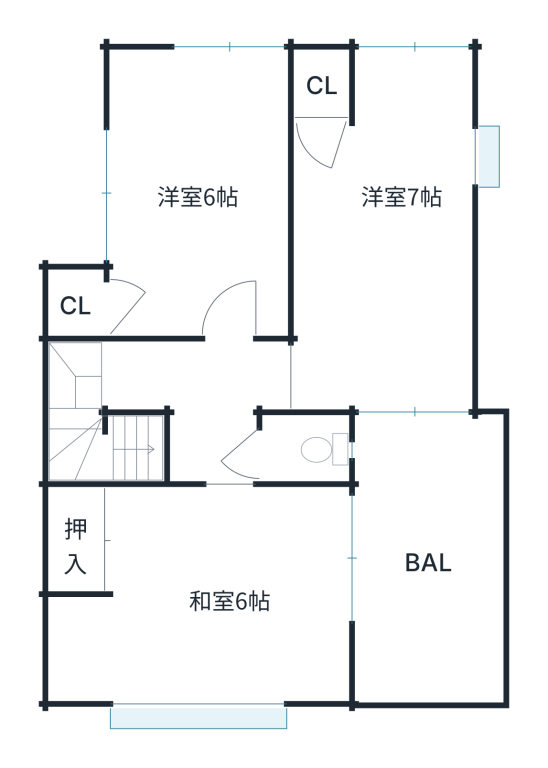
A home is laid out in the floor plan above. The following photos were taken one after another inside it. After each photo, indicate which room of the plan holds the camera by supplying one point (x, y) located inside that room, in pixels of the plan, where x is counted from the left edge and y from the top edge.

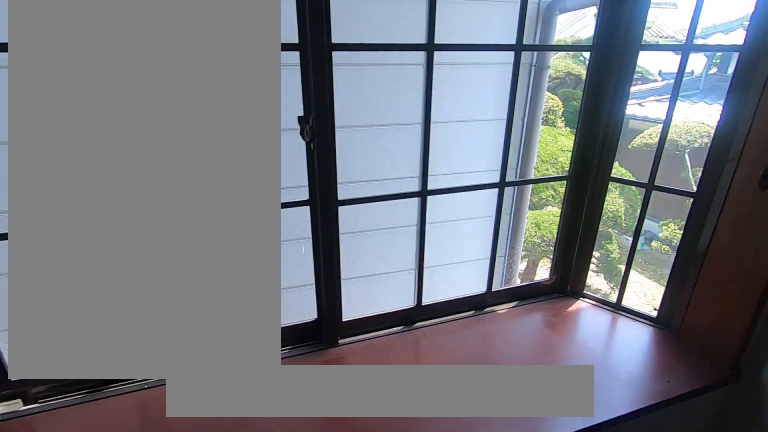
(391, 300)
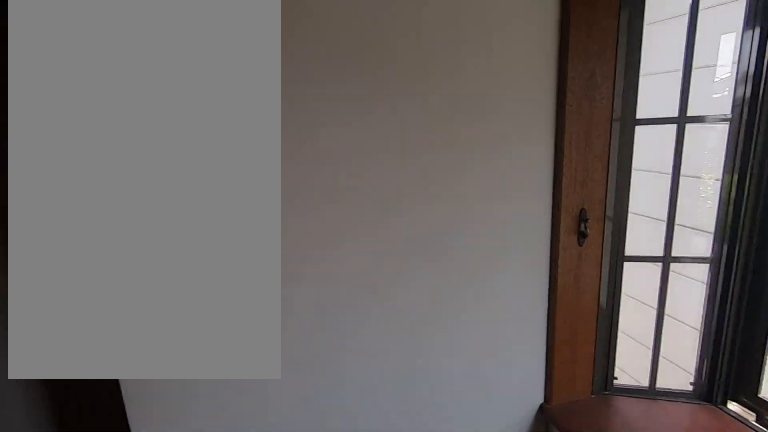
(395, 308)
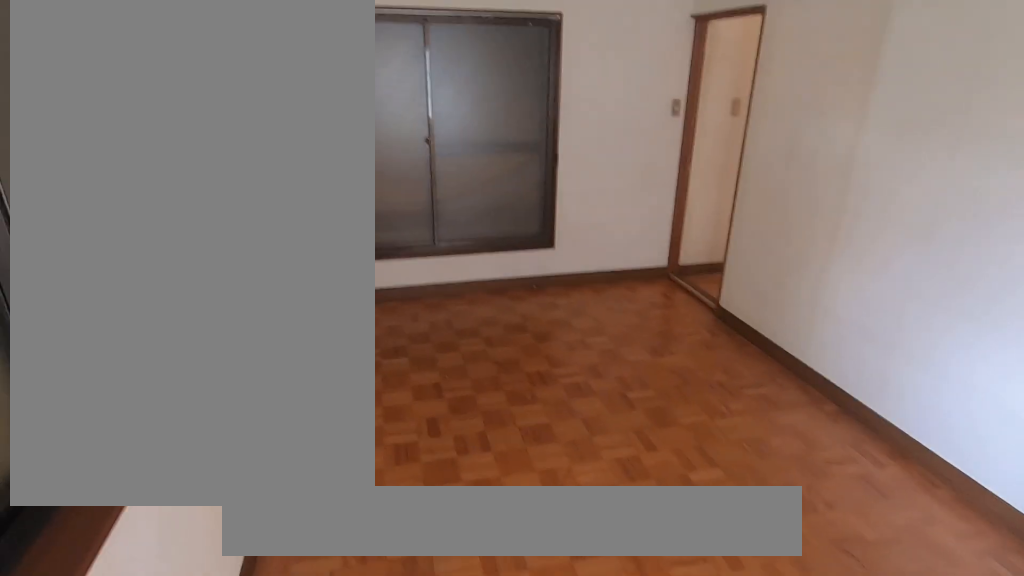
(391, 300)
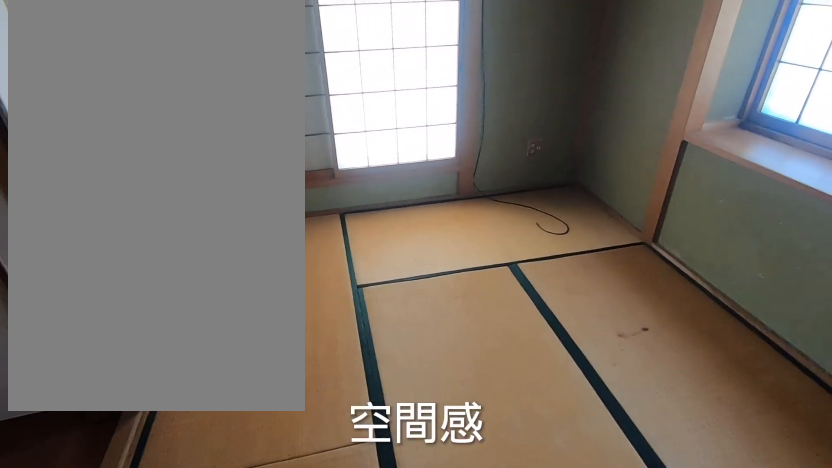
(240, 543)
